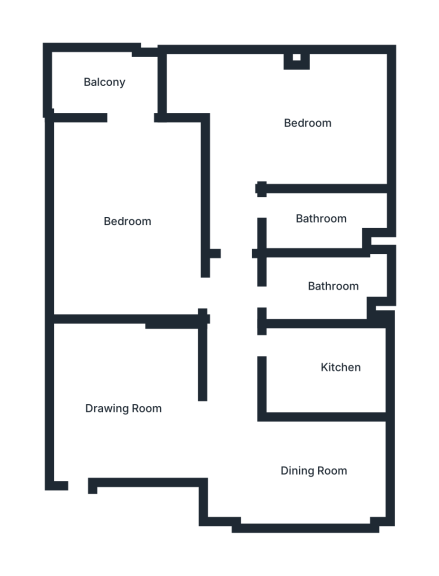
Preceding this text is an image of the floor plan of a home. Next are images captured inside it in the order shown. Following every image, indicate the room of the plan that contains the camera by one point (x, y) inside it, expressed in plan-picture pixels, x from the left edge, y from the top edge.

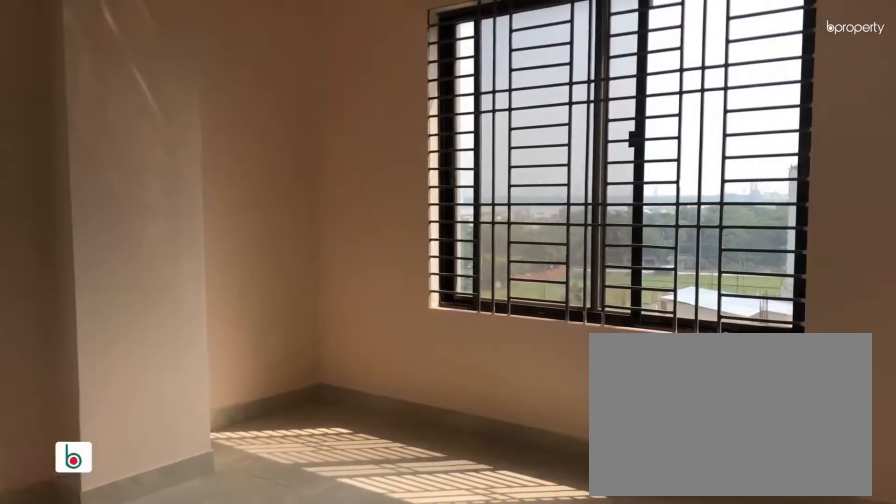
(297, 124)
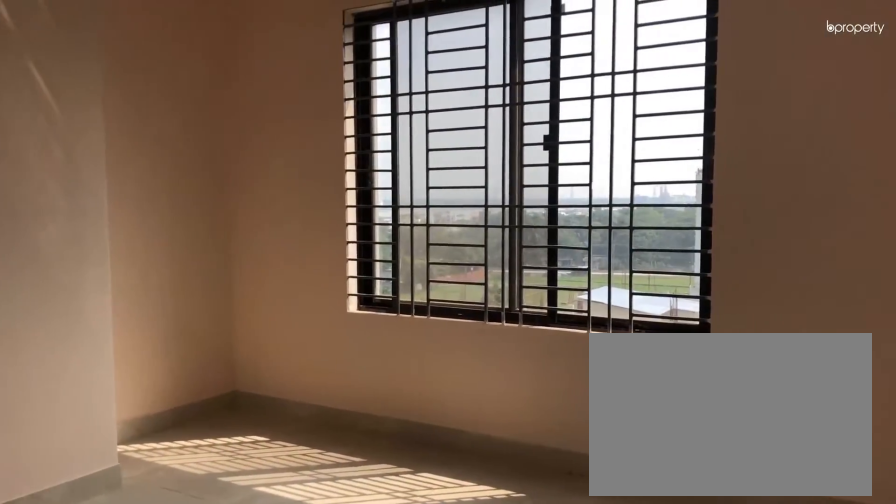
(297, 124)
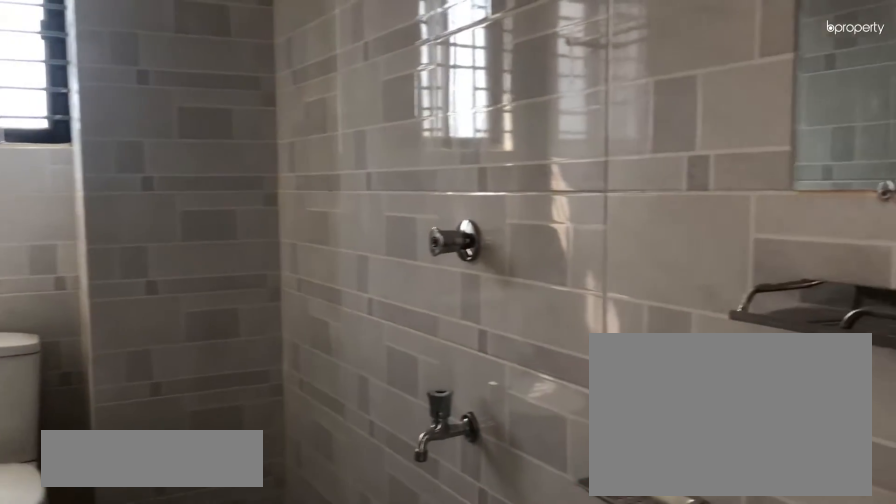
(319, 218)
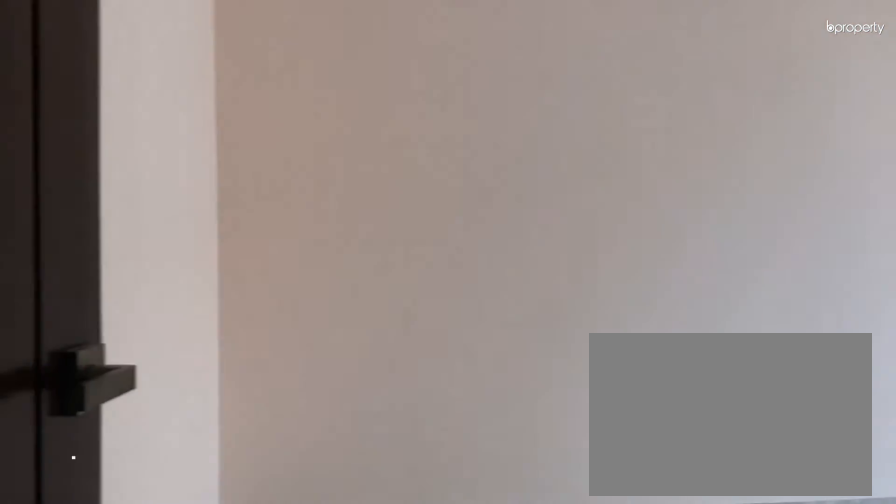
(128, 203)
